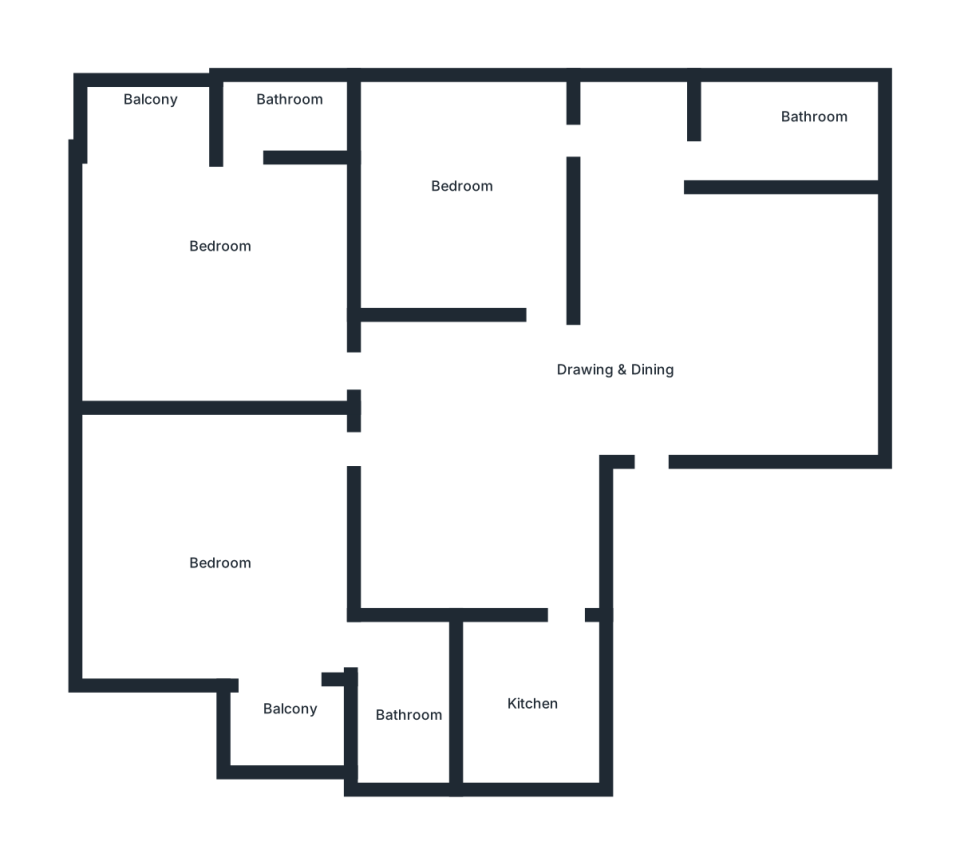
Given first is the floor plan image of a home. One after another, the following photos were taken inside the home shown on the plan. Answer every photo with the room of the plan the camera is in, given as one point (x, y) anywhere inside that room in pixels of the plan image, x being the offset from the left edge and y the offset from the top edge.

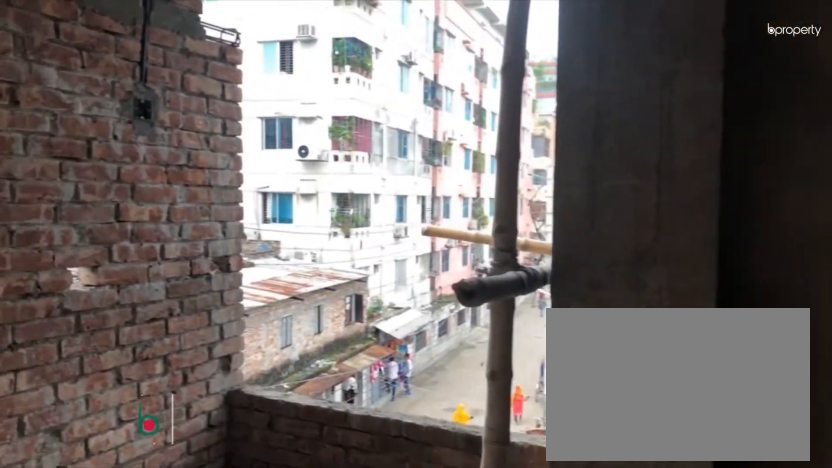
(226, 527)
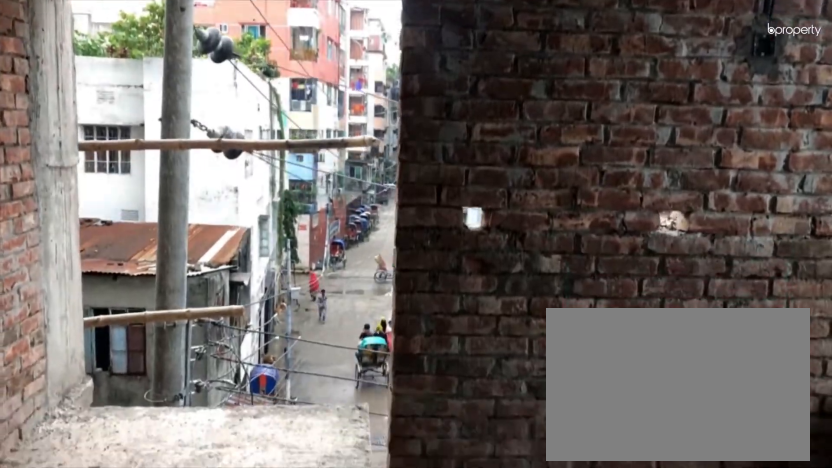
(237, 534)
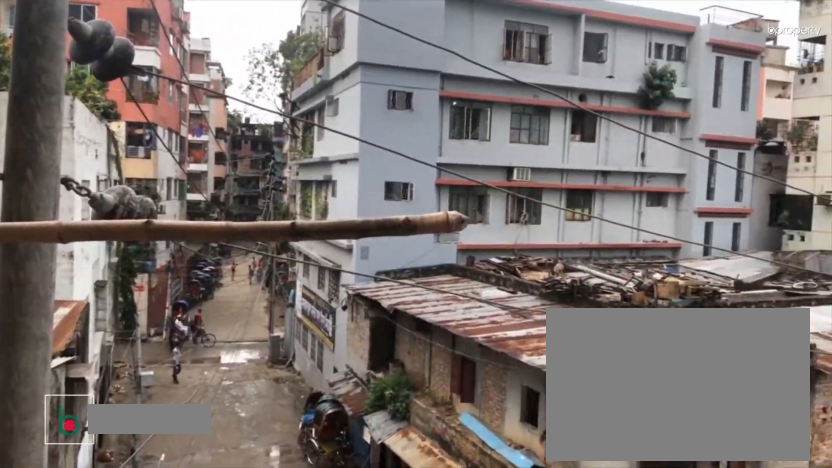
(290, 724)
